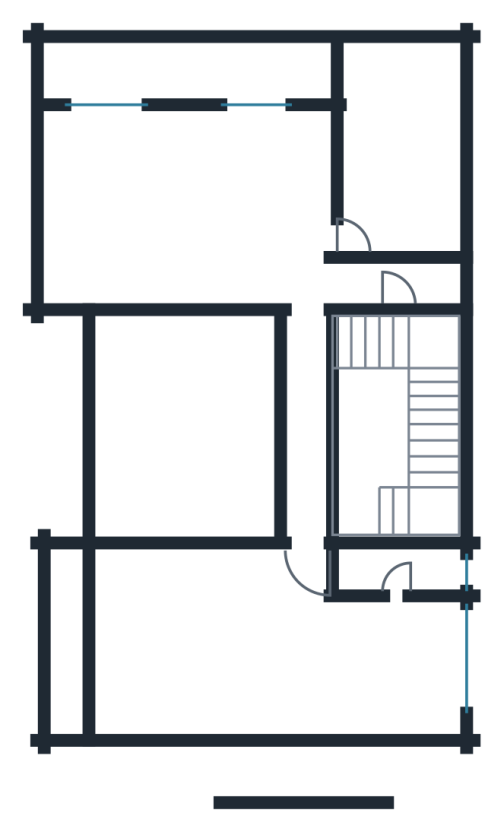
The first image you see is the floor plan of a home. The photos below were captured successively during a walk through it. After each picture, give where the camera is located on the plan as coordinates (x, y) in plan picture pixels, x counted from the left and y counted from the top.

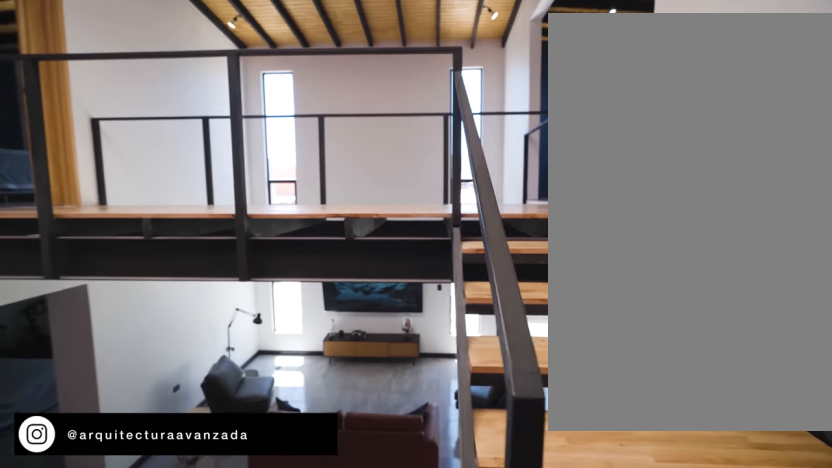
(442, 441)
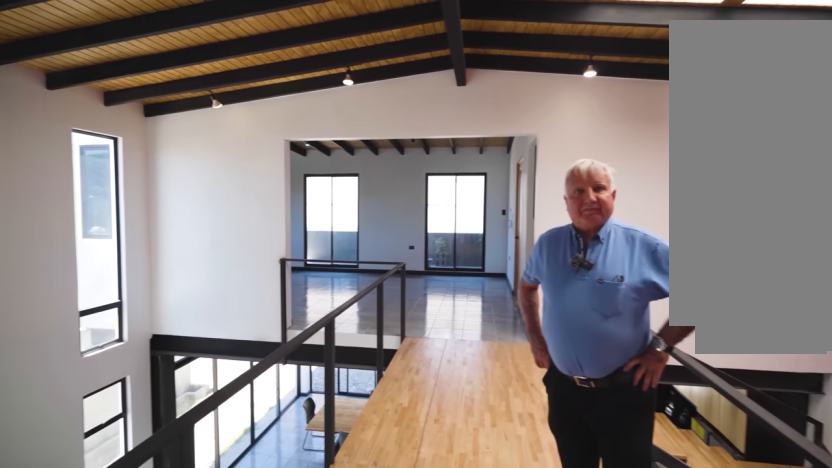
(305, 510)
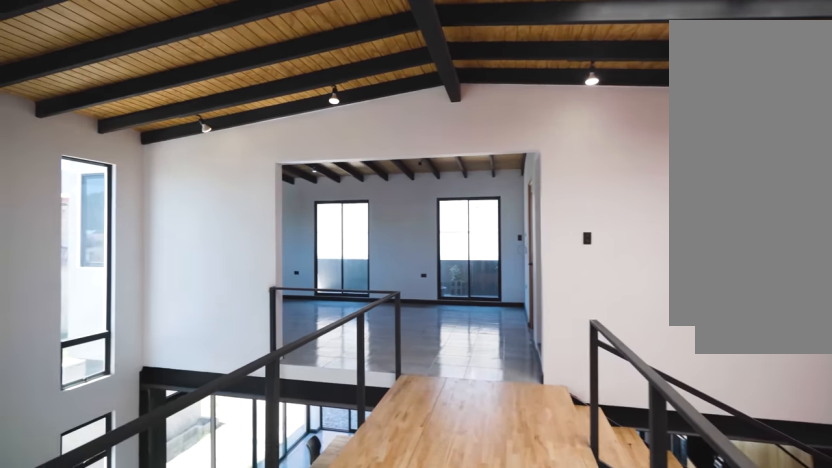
(307, 512)
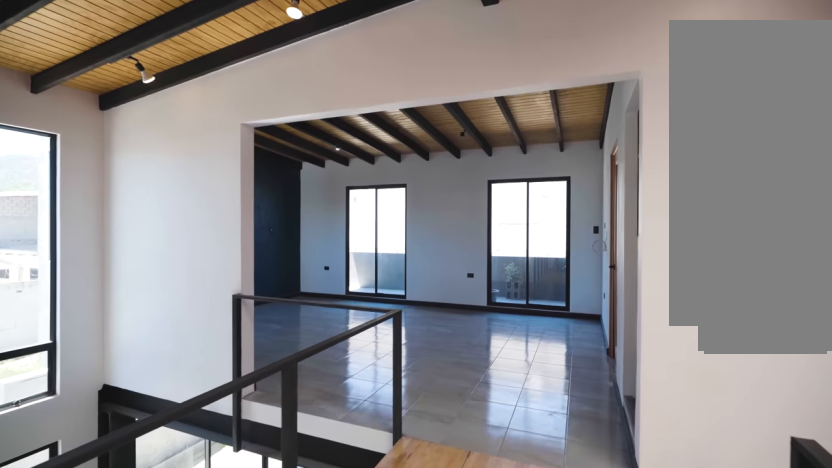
(319, 456)
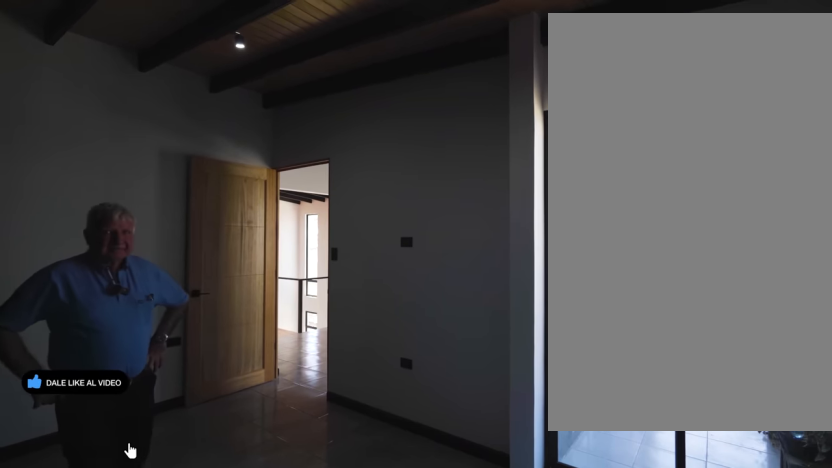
(435, 129)
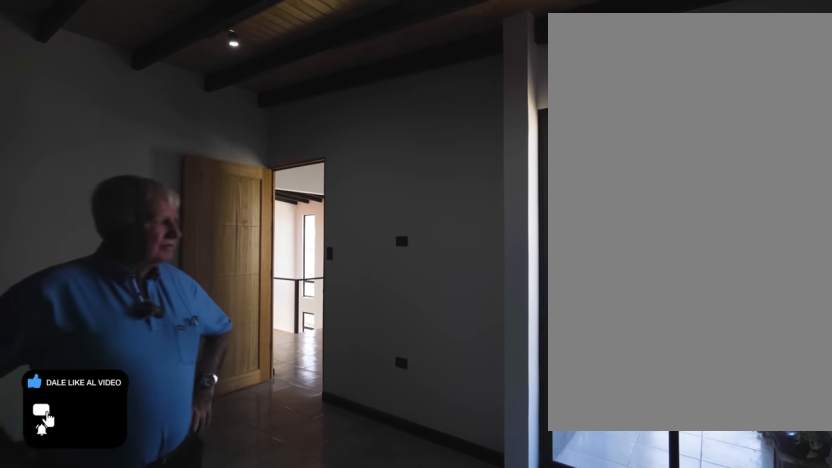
(435, 107)
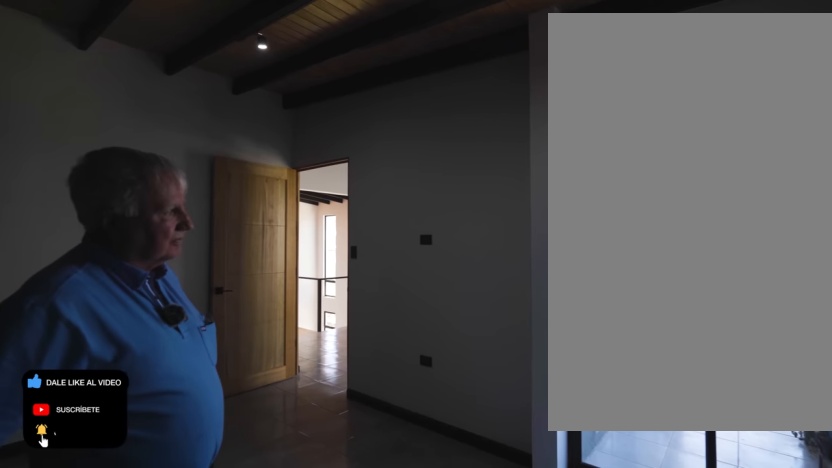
(436, 99)
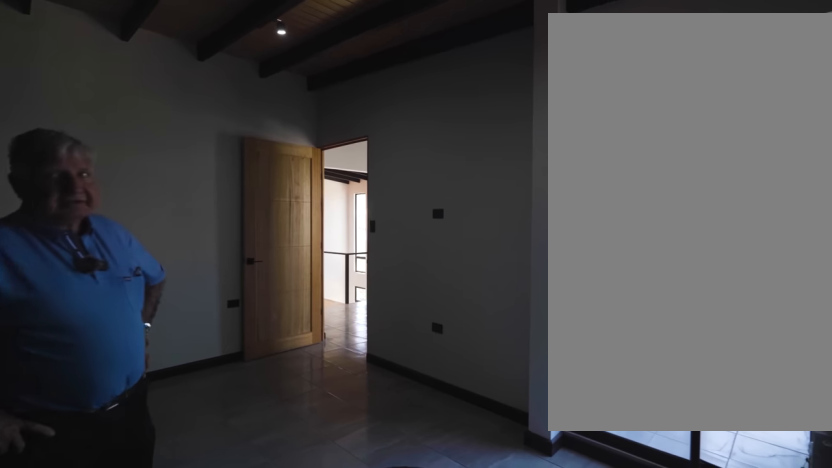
(438, 91)
